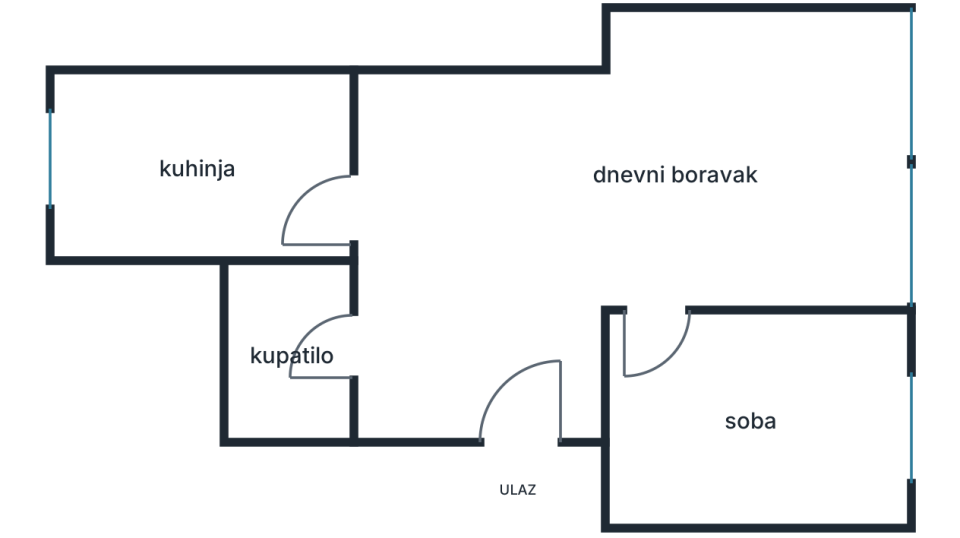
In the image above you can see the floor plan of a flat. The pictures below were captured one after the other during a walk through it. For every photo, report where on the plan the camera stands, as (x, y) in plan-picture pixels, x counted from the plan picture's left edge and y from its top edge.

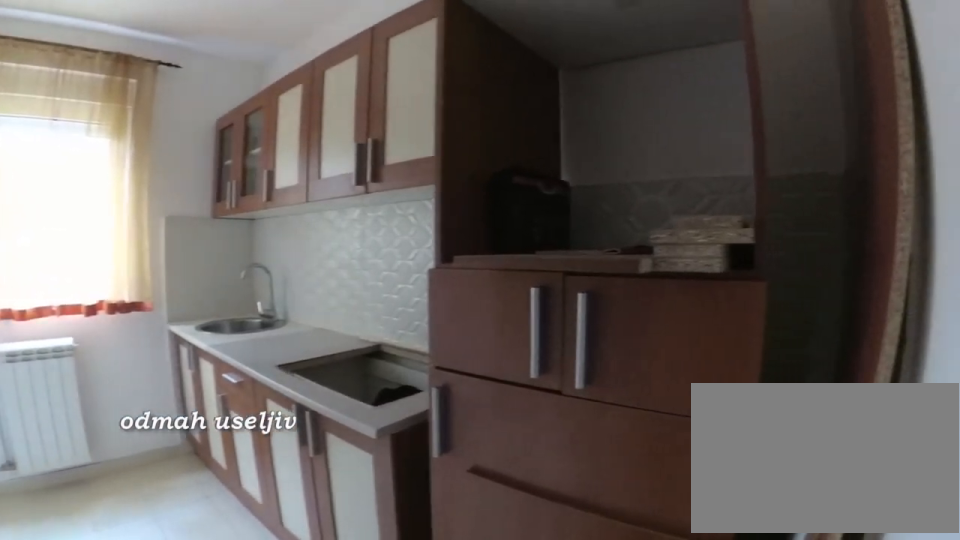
(347, 220)
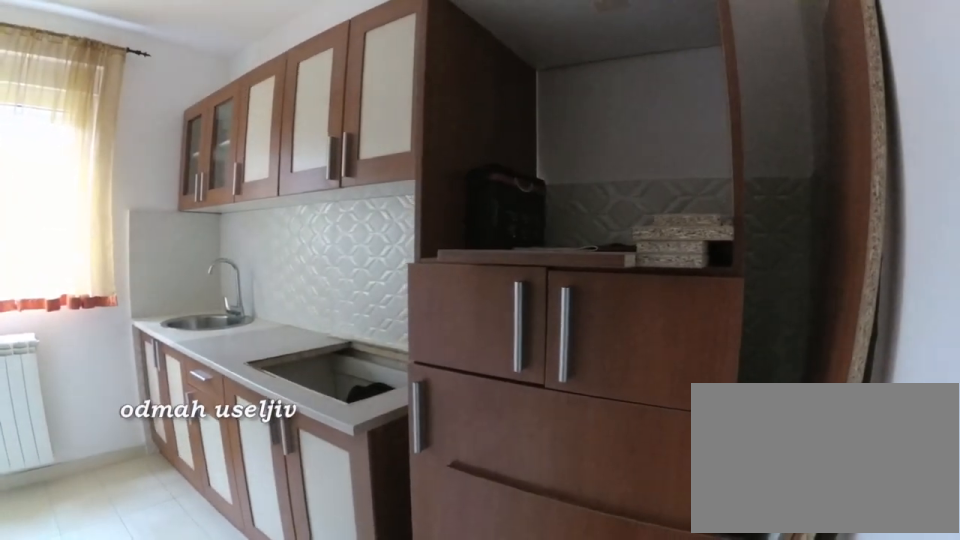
(344, 224)
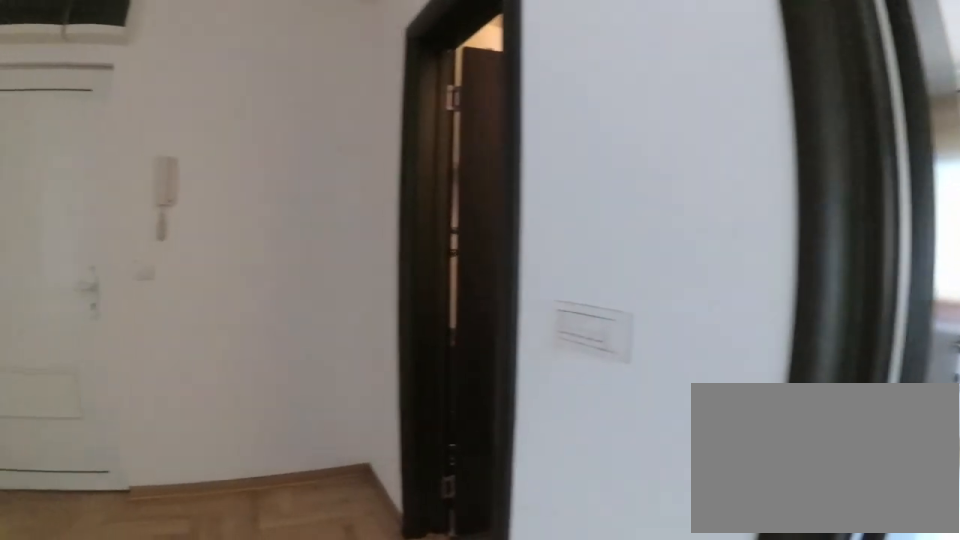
(389, 170)
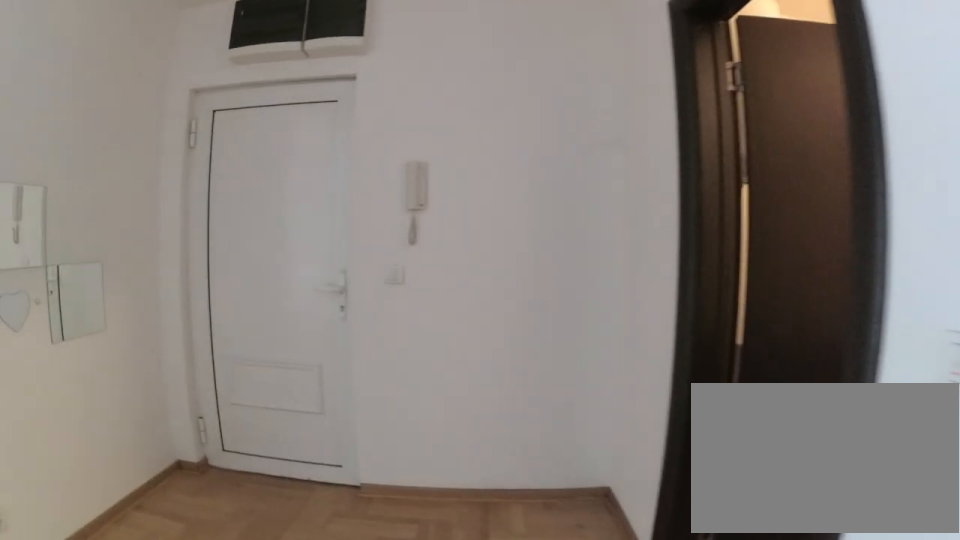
(398, 184)
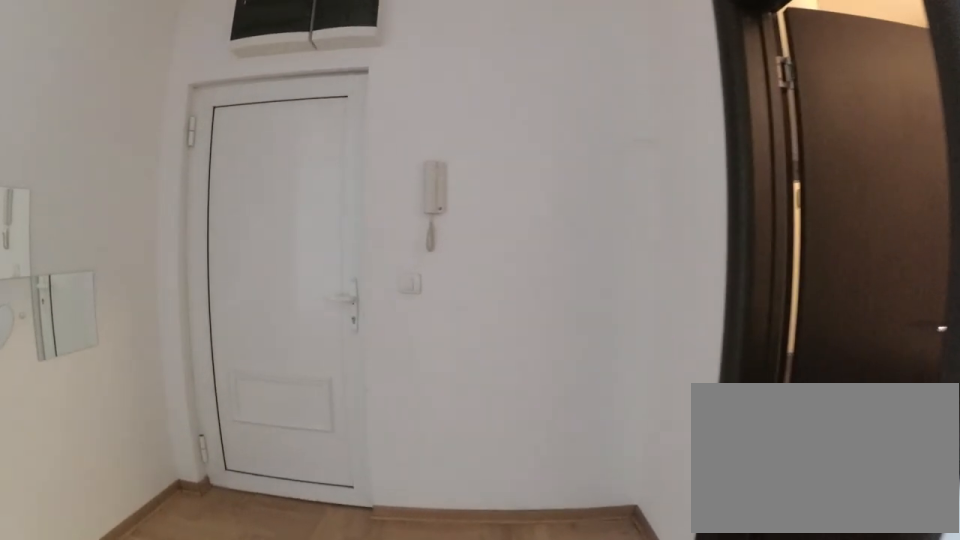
(397, 193)
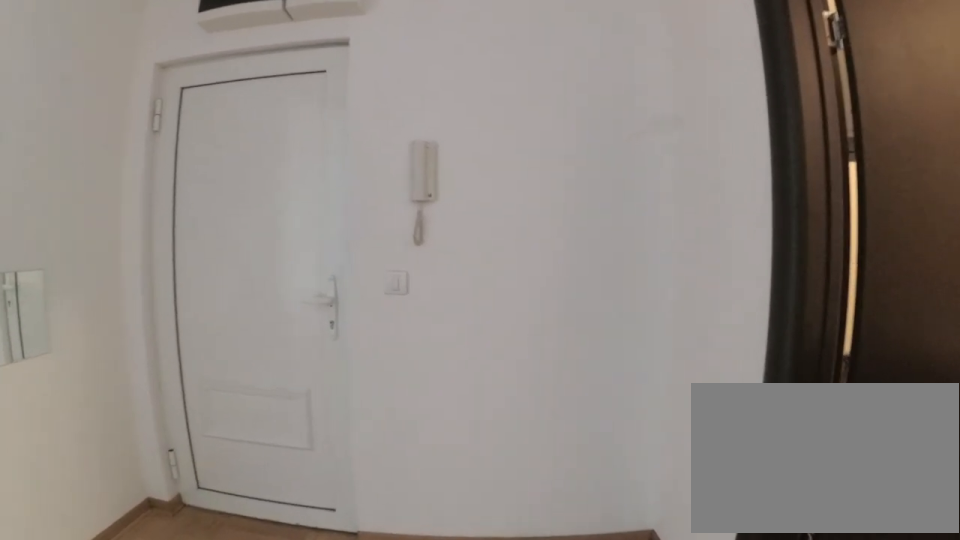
(395, 213)
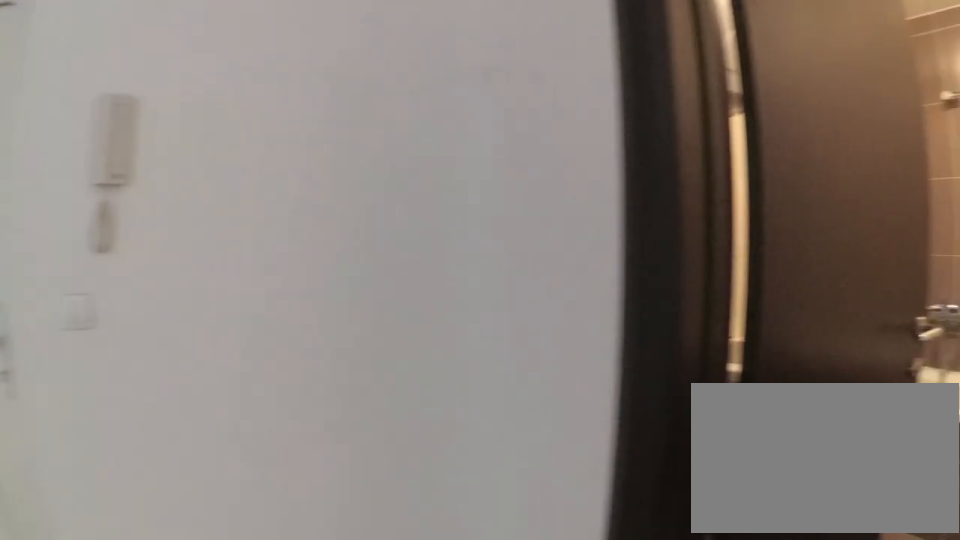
(394, 266)
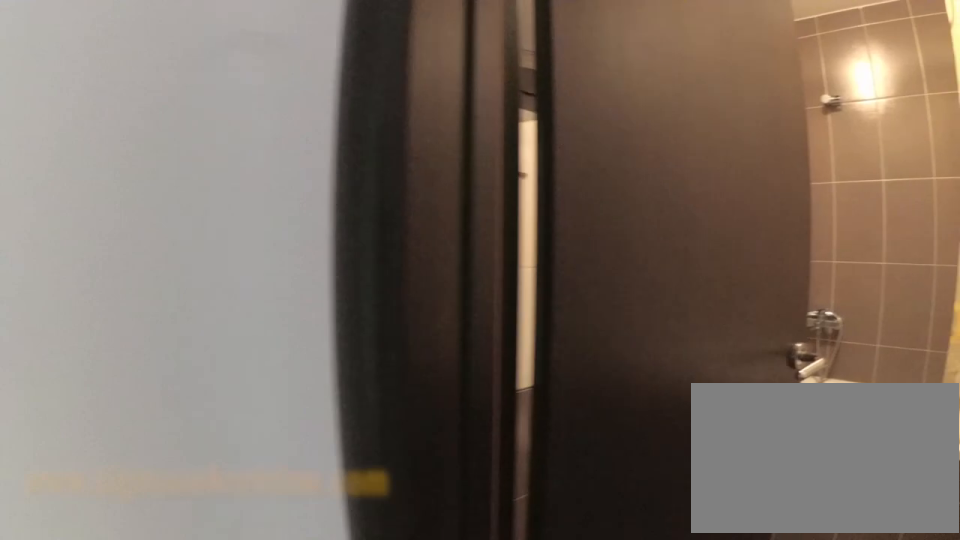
(406, 287)
